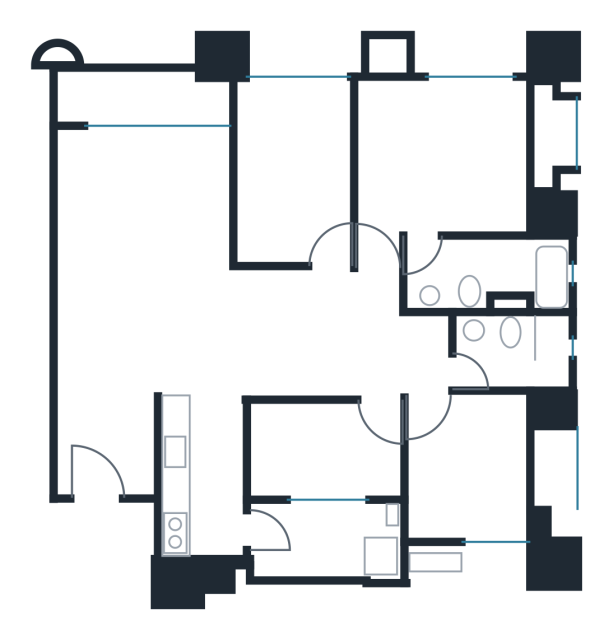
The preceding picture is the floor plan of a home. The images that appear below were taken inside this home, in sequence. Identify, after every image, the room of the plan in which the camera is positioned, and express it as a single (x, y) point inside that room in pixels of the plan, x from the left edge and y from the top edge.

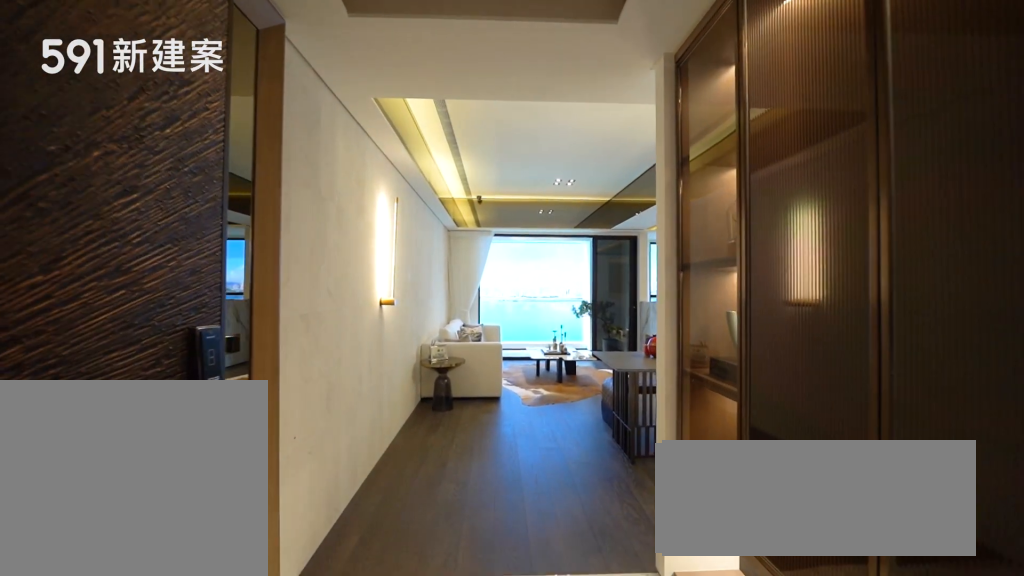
(108, 443)
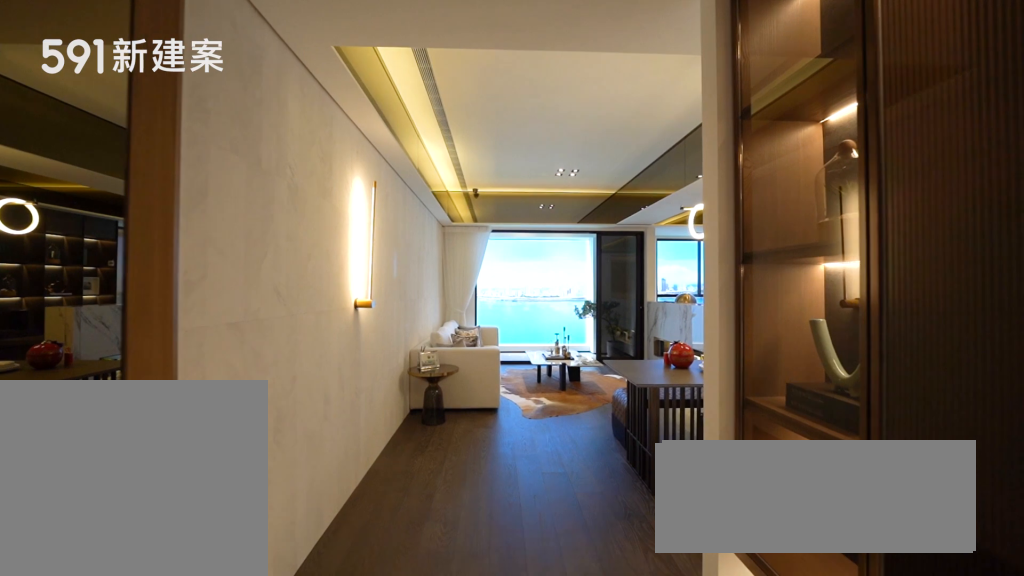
(108, 443)
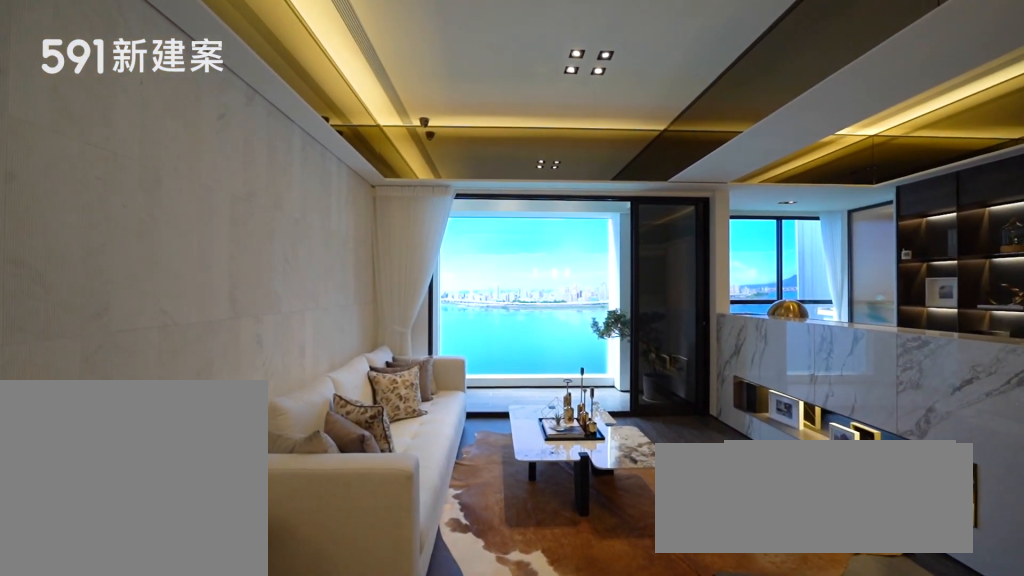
(143, 236)
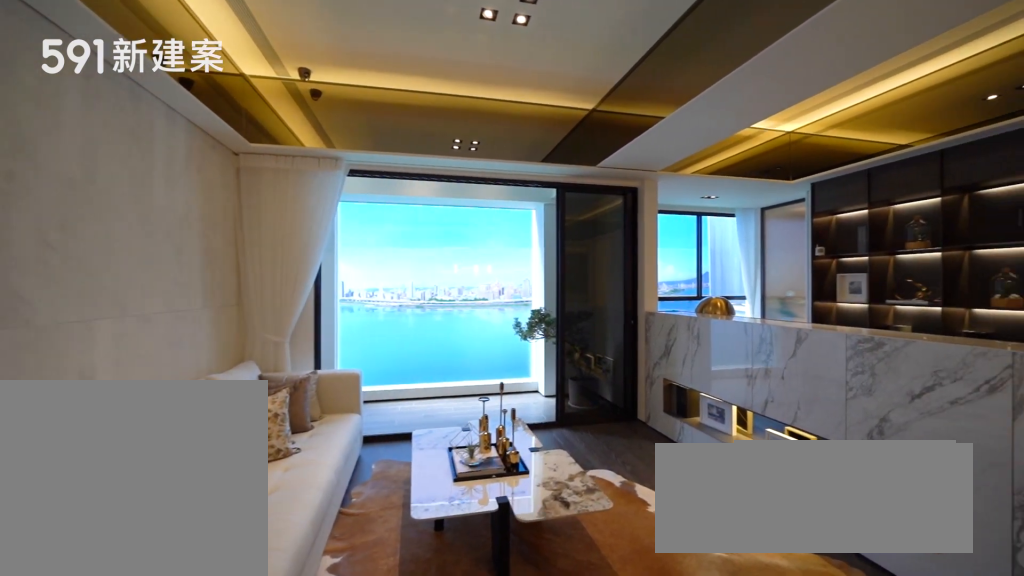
(143, 236)
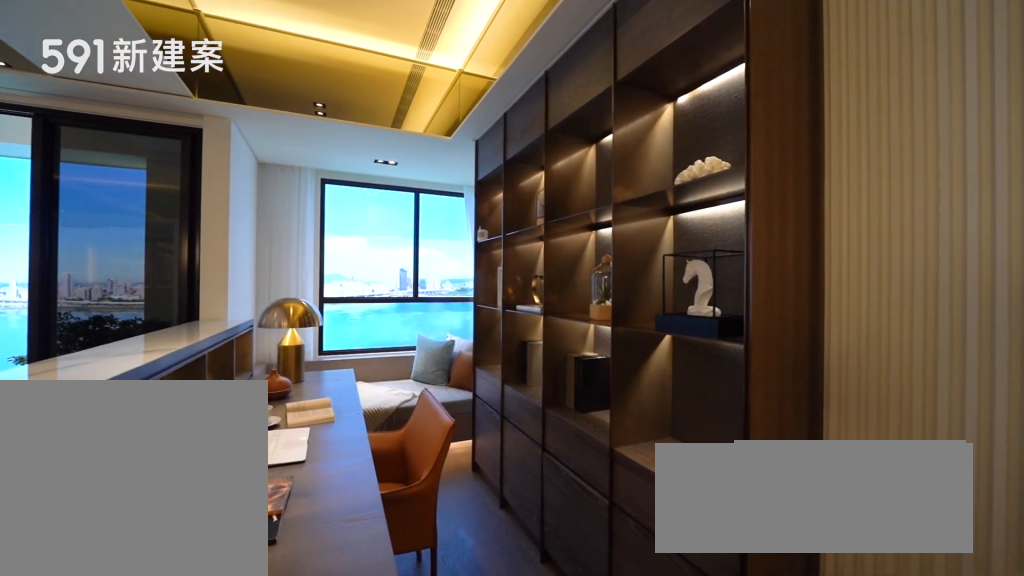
(293, 165)
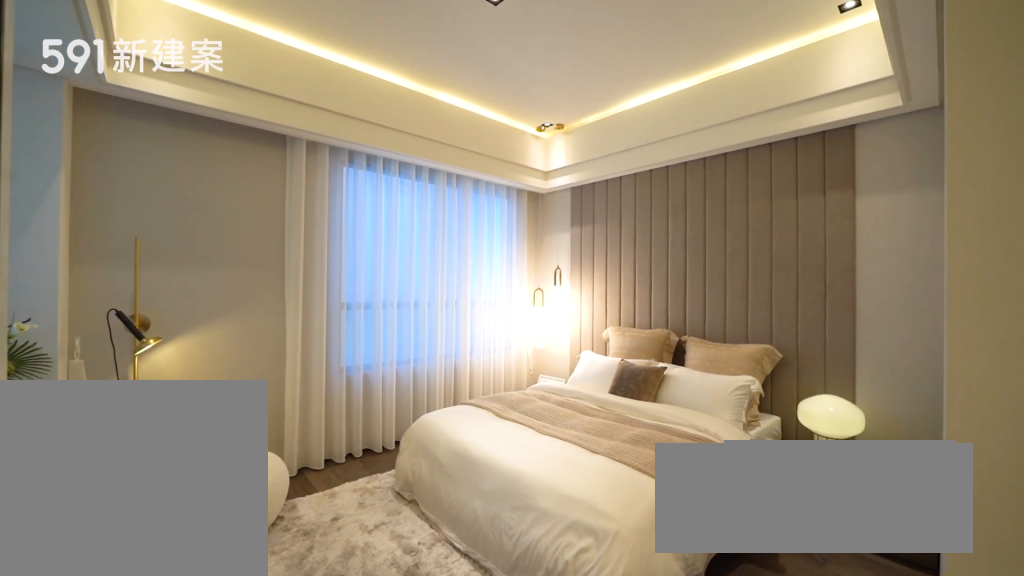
(446, 158)
